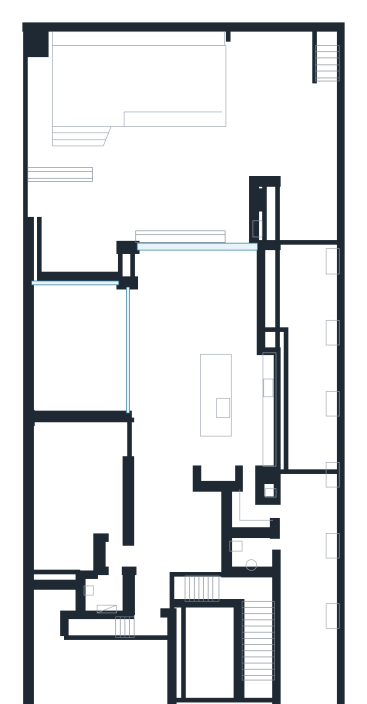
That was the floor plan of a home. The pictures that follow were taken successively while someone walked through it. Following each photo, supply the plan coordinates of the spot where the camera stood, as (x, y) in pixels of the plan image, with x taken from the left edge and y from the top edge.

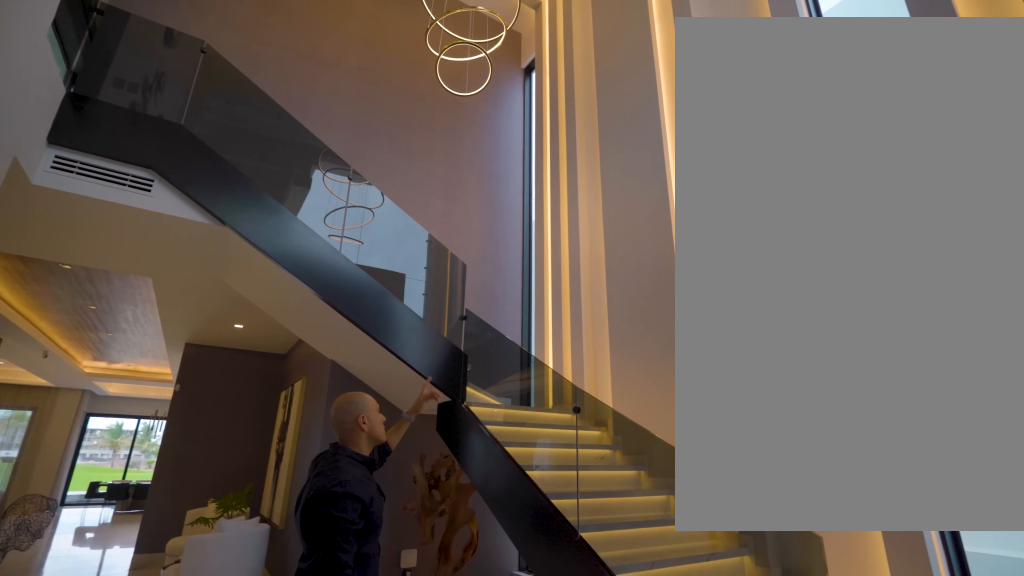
(198, 666)
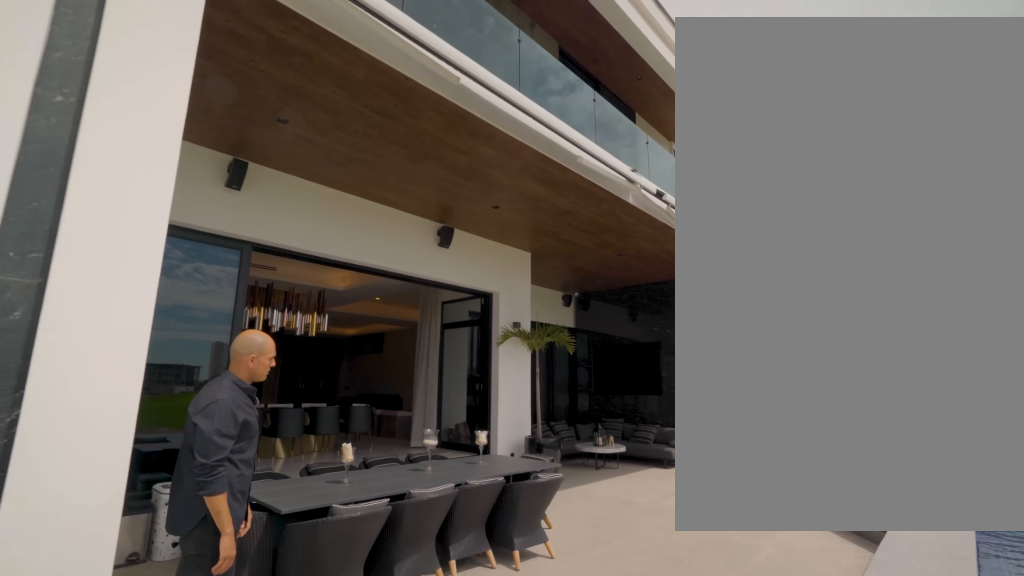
(253, 129)
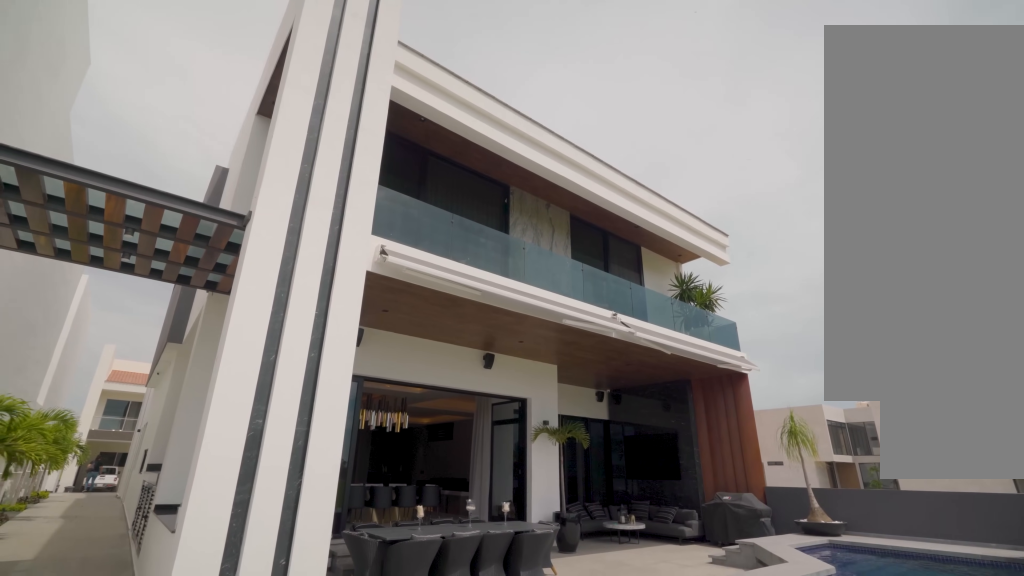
(291, 92)
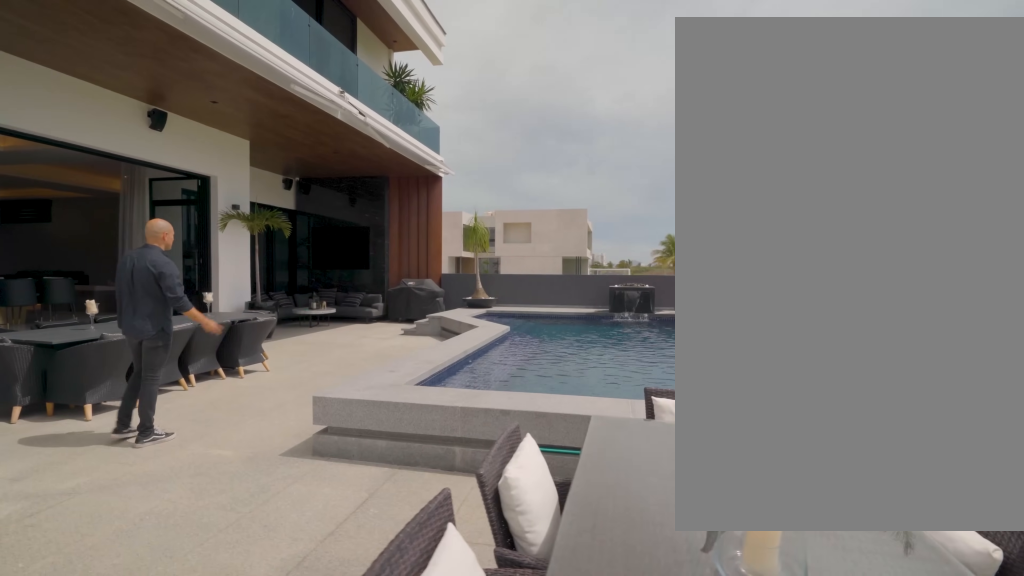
(264, 154)
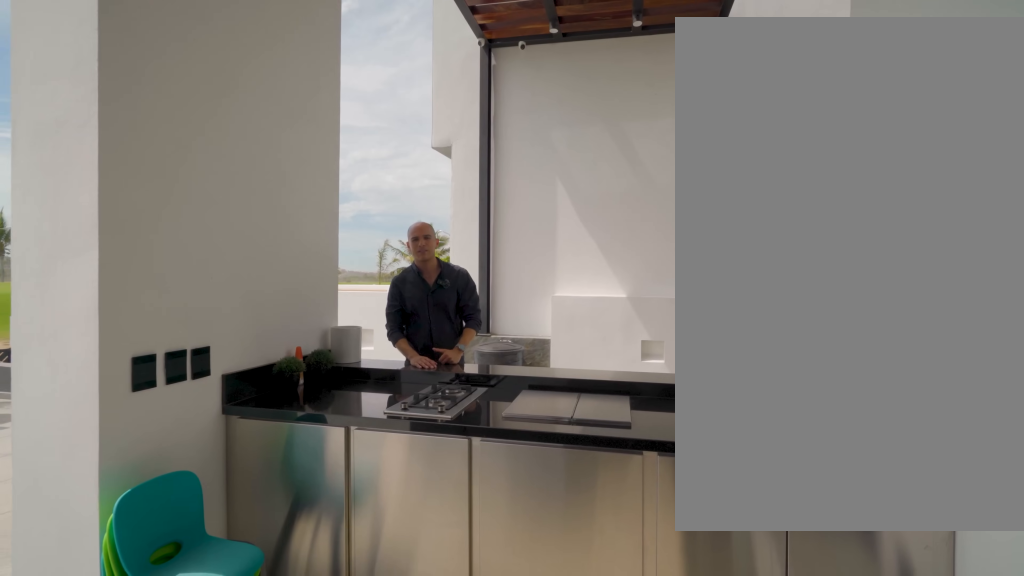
(230, 217)
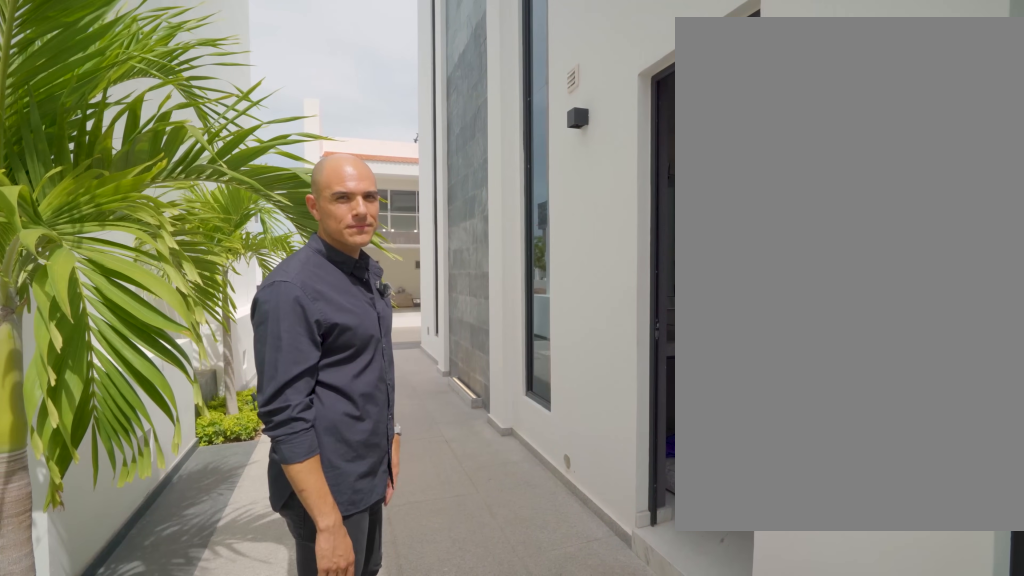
(305, 486)
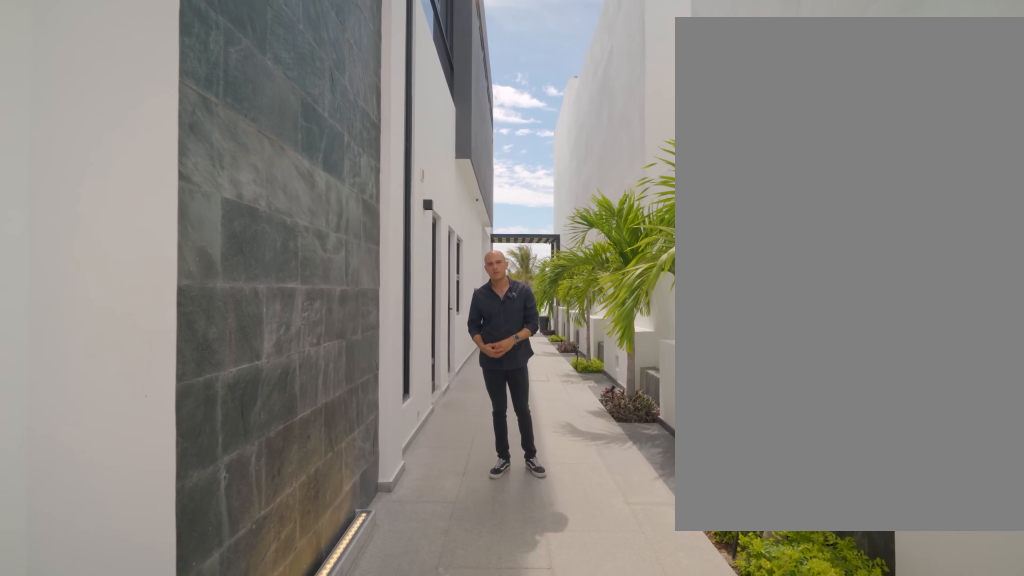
(313, 685)
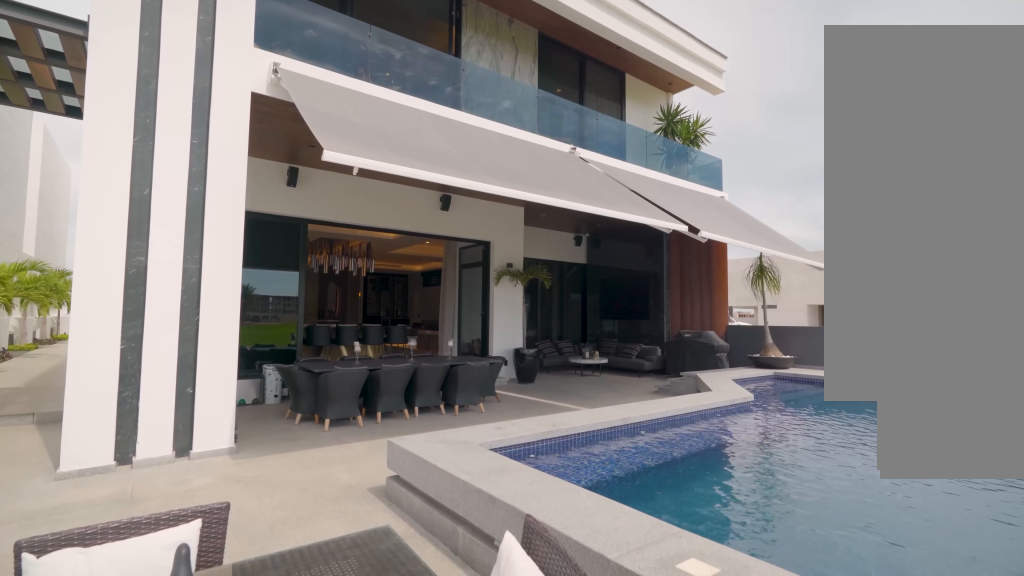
(255, 119)
